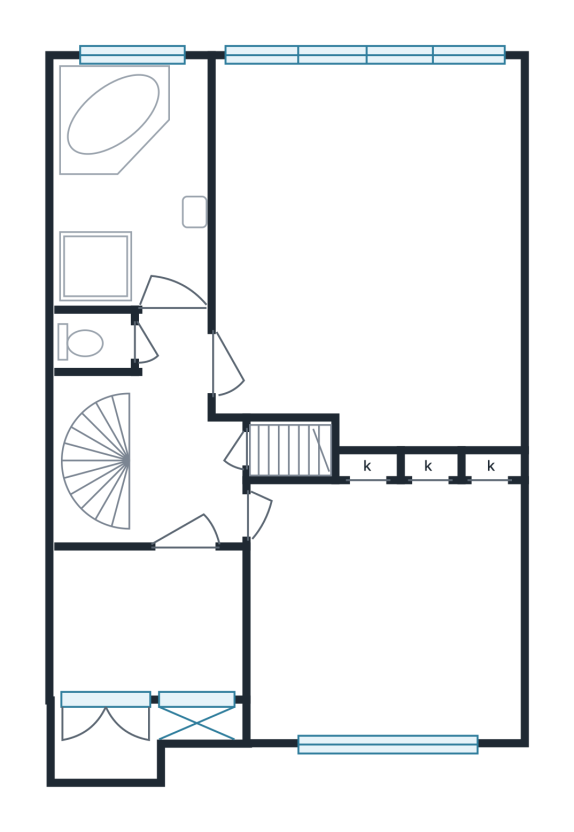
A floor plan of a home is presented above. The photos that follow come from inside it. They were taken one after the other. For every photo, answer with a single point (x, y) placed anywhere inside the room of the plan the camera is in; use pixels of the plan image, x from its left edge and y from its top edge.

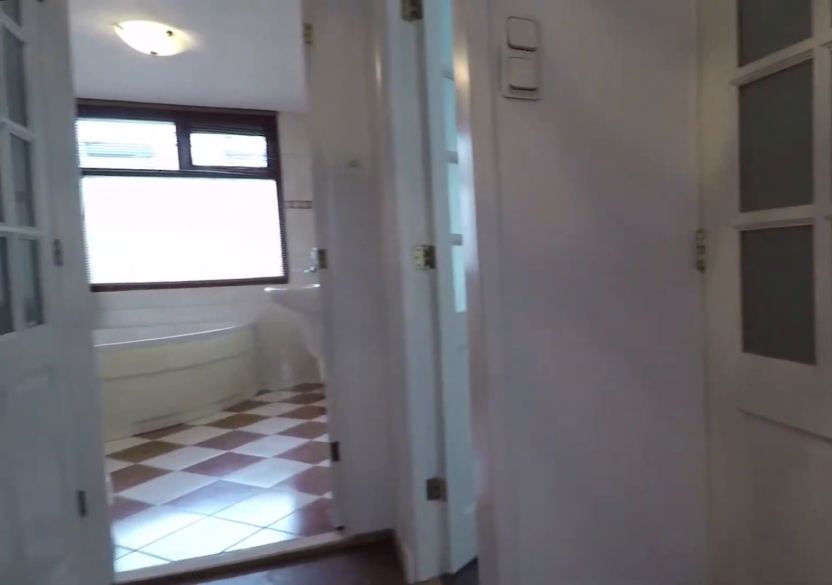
(166, 445)
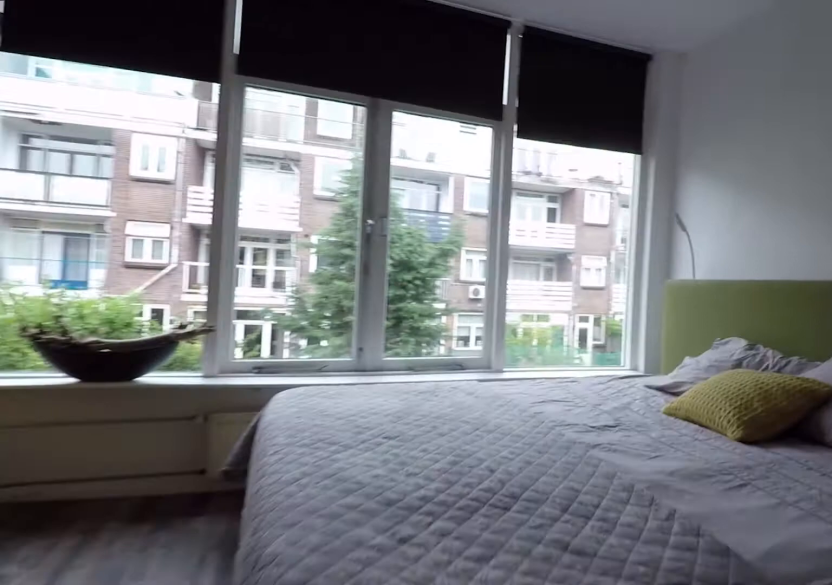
(367, 249)
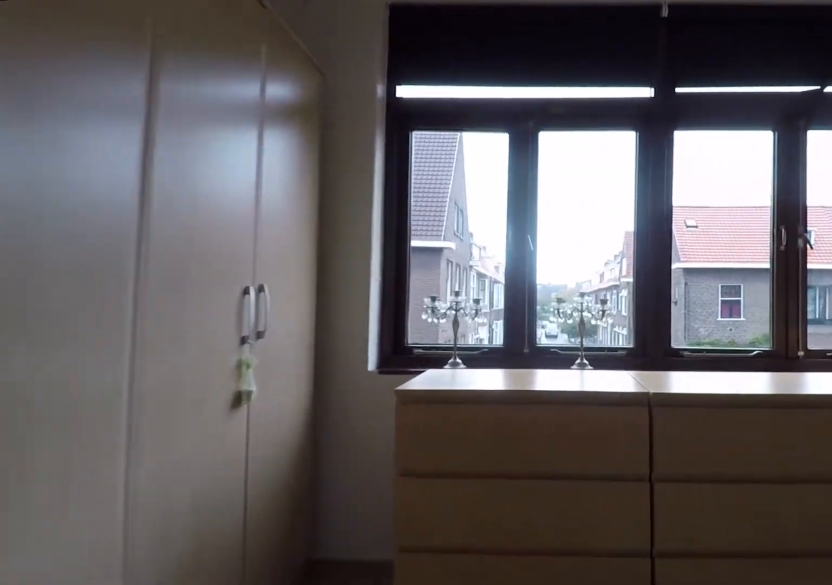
(370, 558)
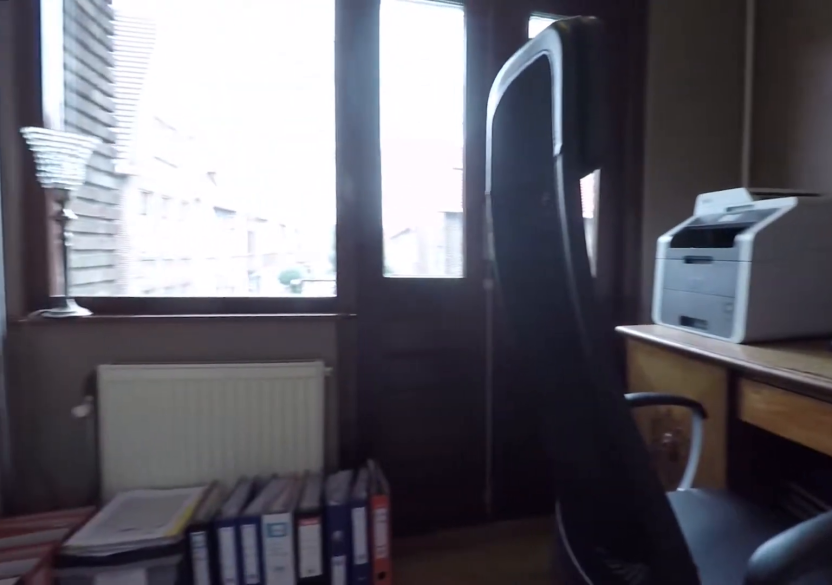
(150, 622)
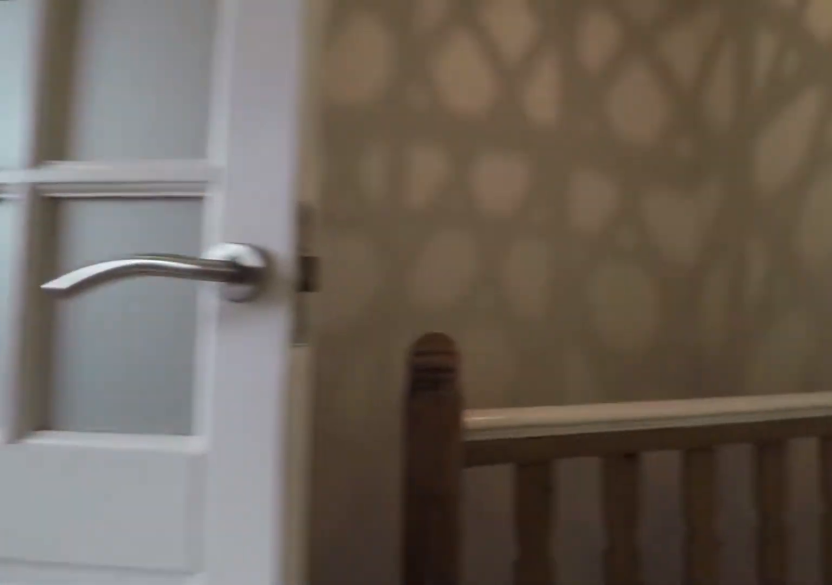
(166, 445)
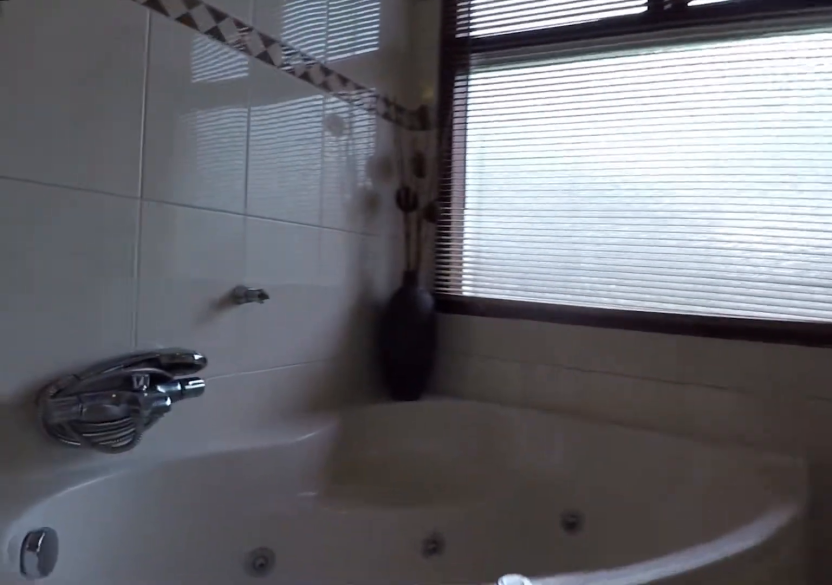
(134, 183)
